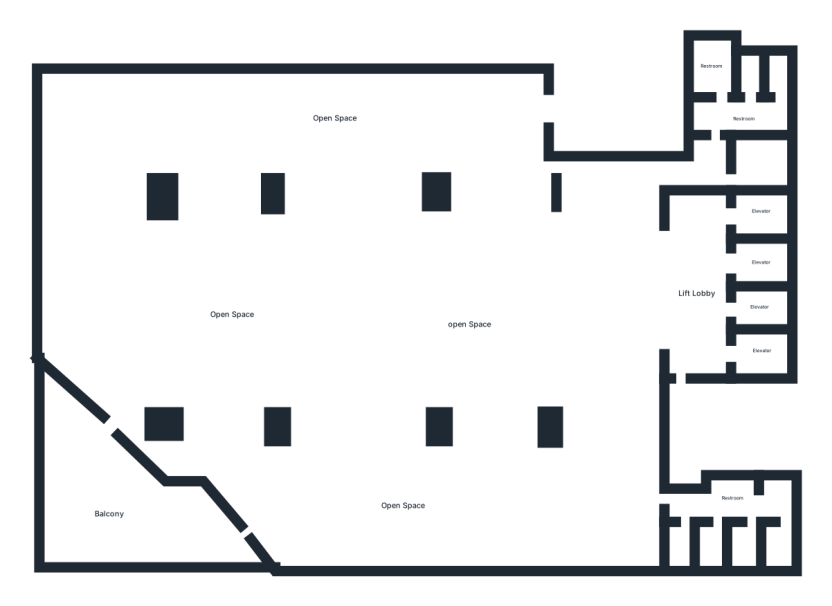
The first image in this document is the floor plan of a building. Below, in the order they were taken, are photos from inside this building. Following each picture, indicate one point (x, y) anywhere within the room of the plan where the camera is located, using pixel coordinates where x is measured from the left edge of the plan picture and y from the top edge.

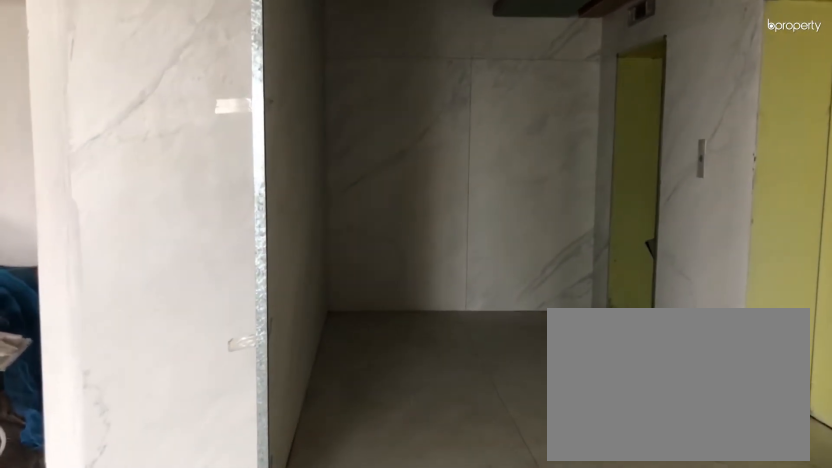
(697, 290)
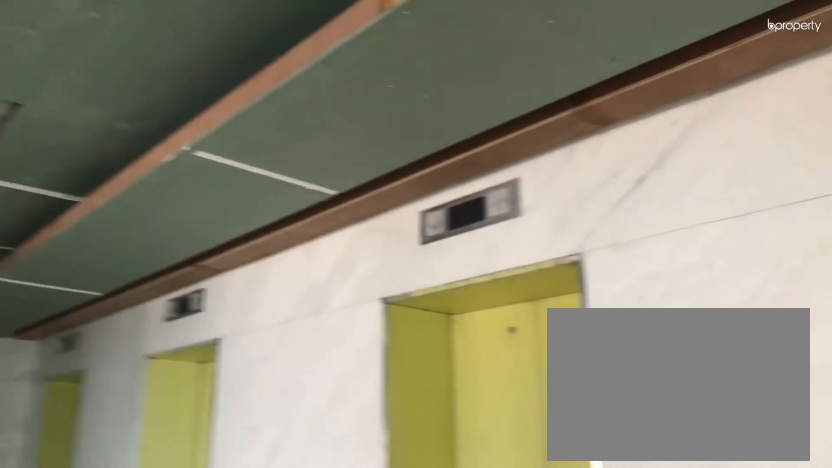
(697, 290)
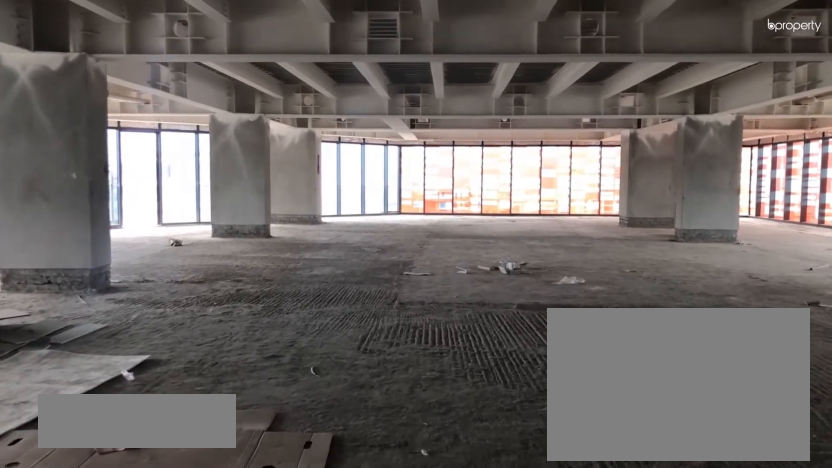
(514, 297)
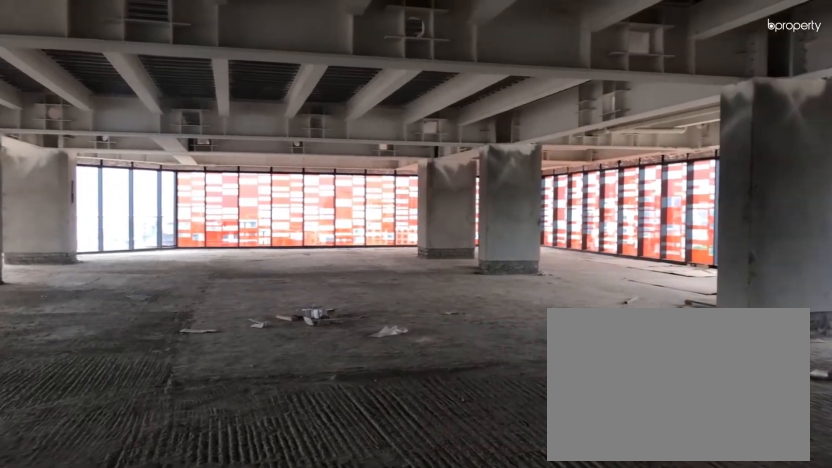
(382, 282)
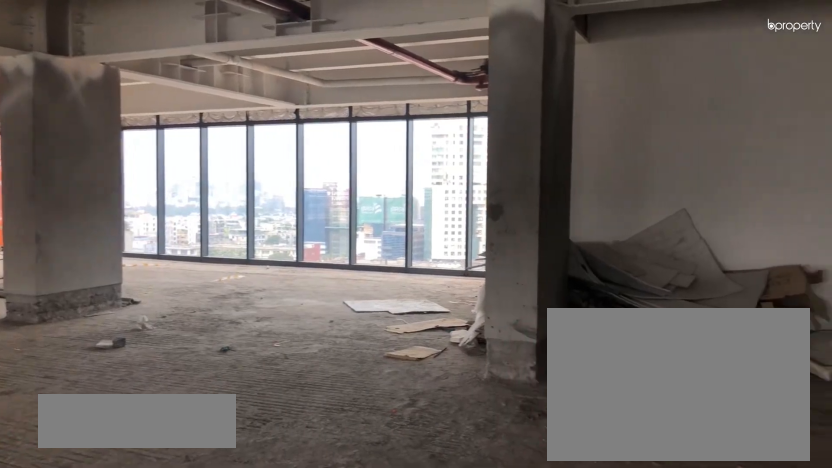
(382, 282)
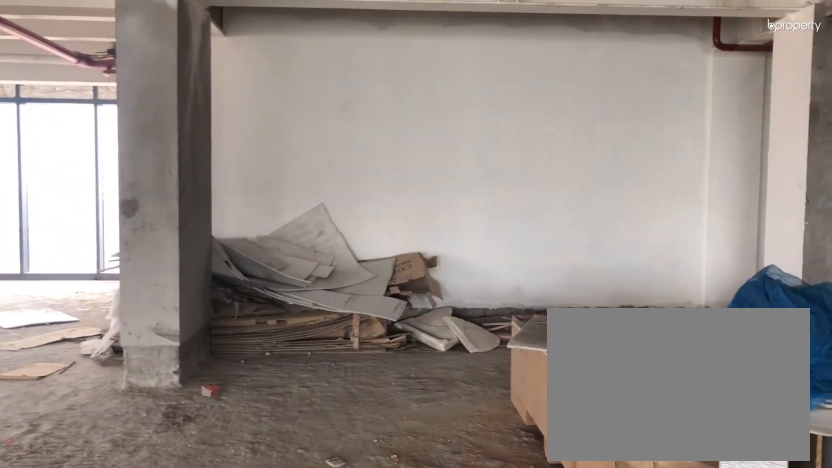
(534, 250)
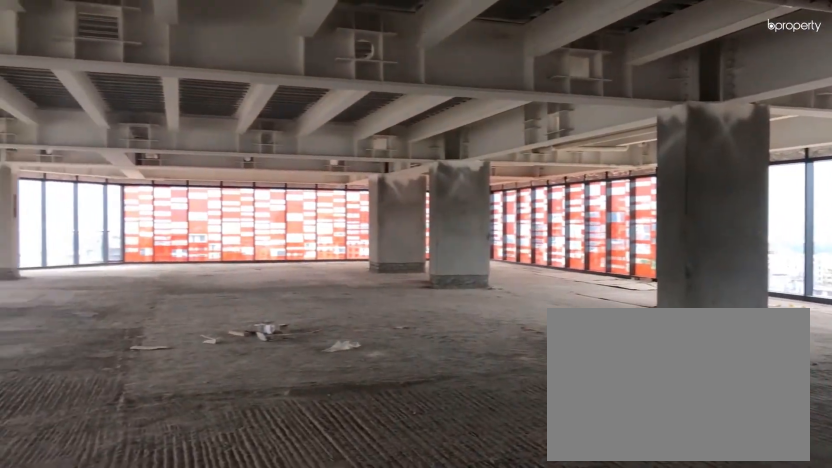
(426, 331)
